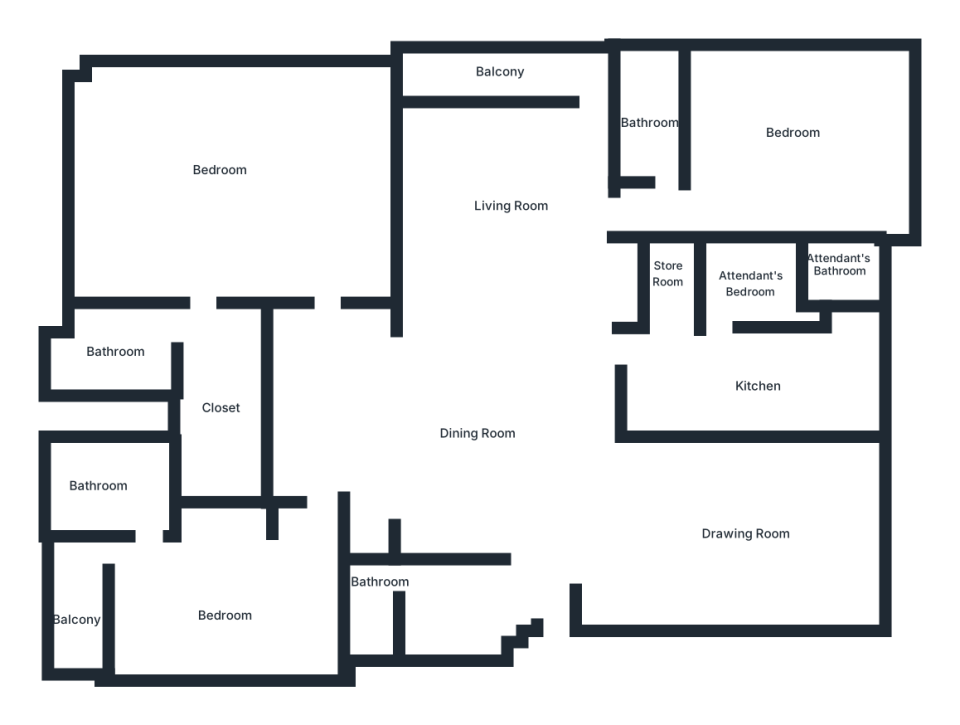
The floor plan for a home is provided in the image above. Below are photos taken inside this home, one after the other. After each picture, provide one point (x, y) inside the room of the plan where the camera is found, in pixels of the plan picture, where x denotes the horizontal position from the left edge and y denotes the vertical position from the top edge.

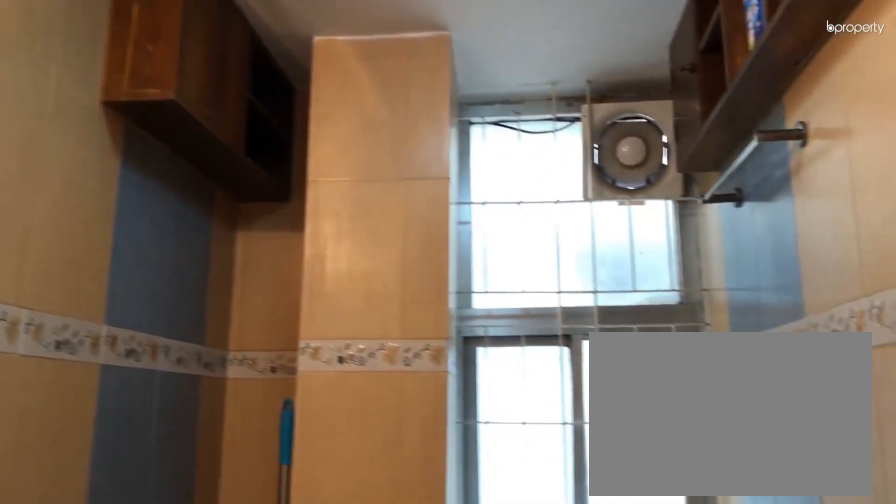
(653, 110)
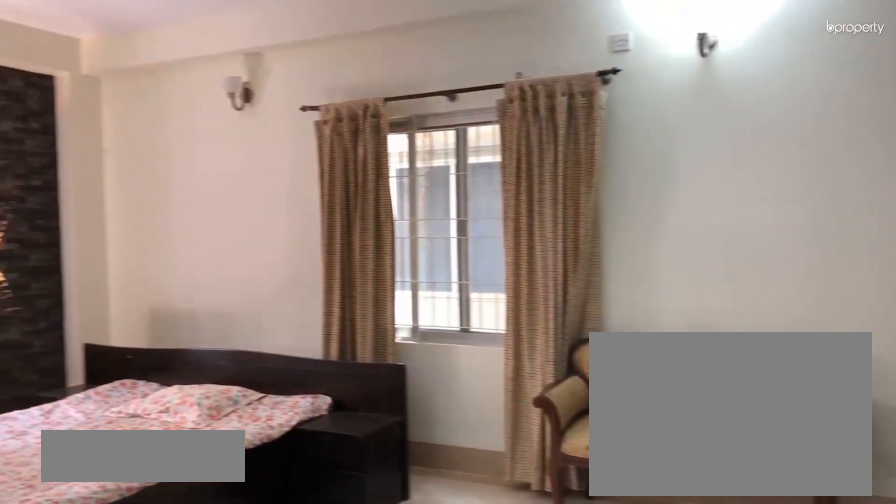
(224, 182)
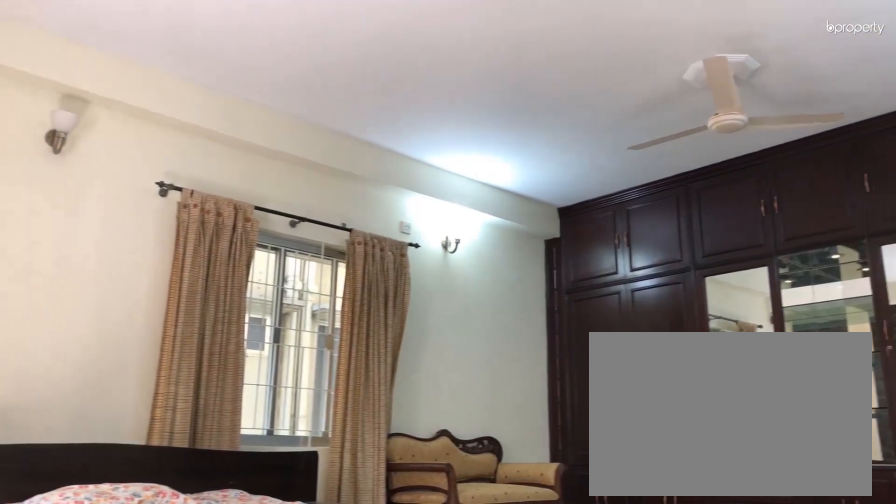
(209, 193)
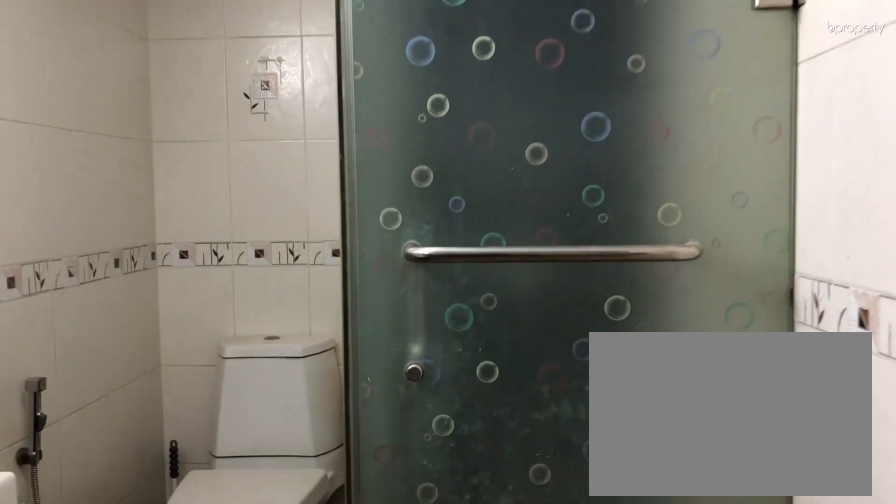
(129, 347)
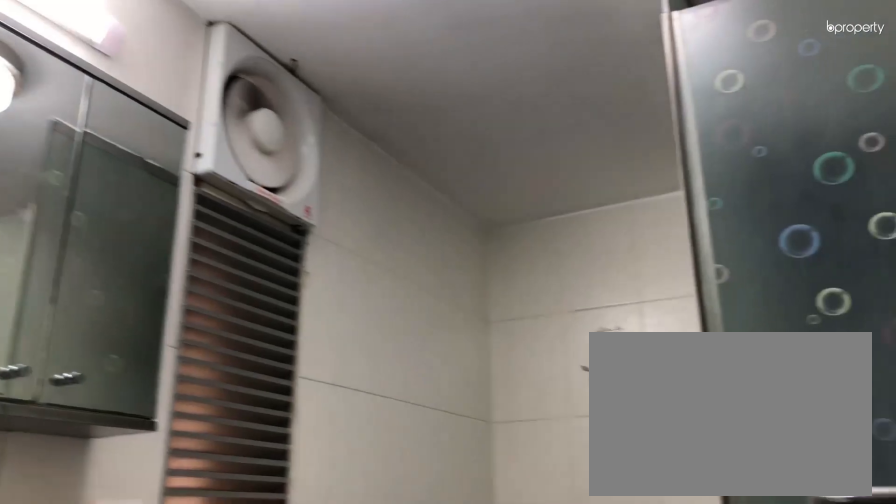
(129, 347)
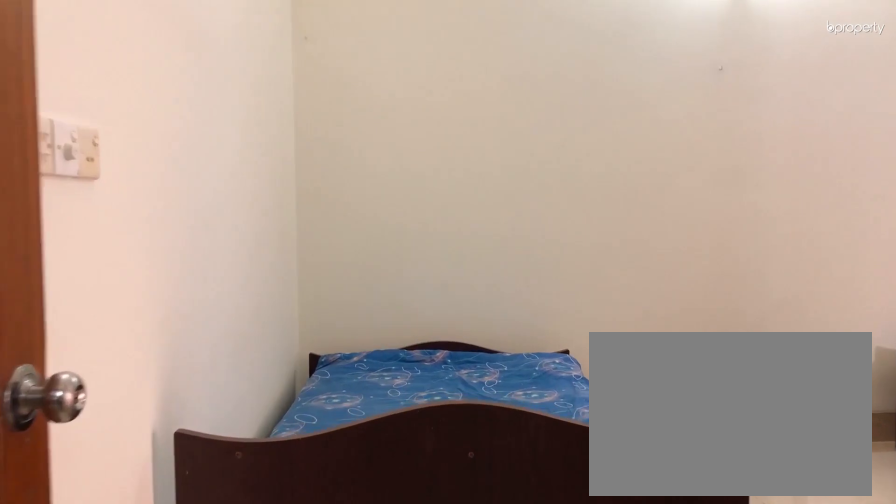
(285, 597)
